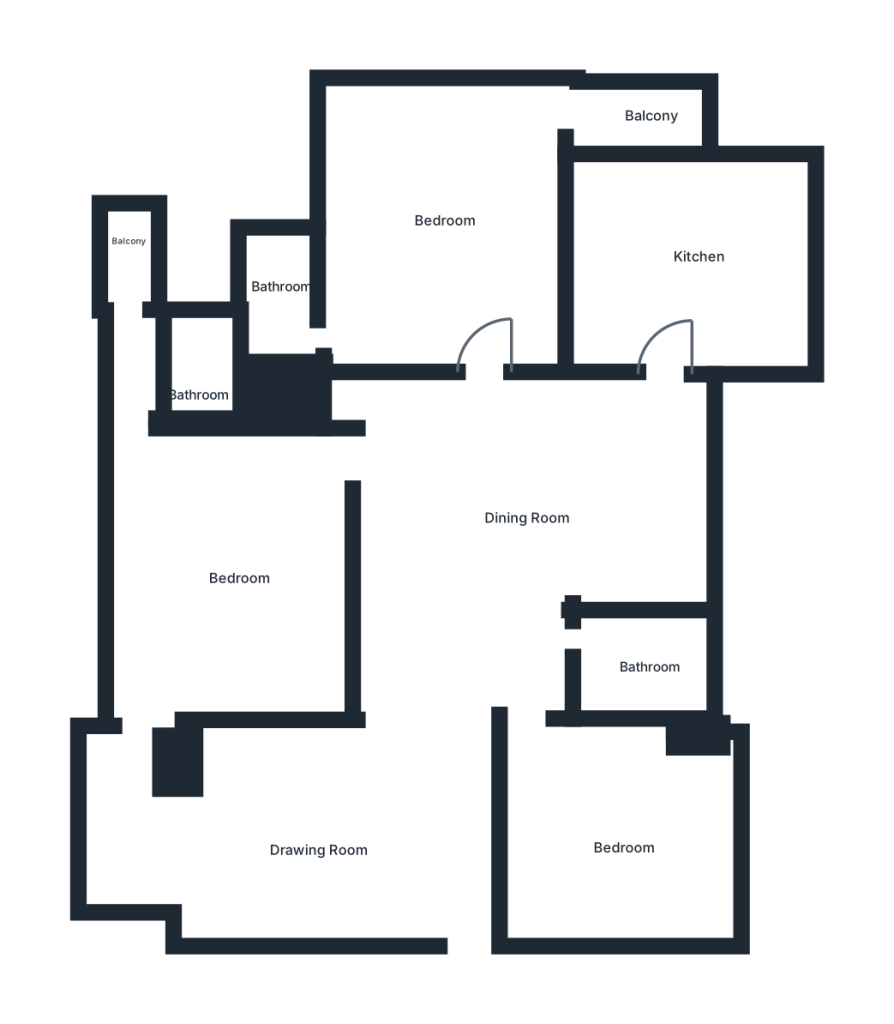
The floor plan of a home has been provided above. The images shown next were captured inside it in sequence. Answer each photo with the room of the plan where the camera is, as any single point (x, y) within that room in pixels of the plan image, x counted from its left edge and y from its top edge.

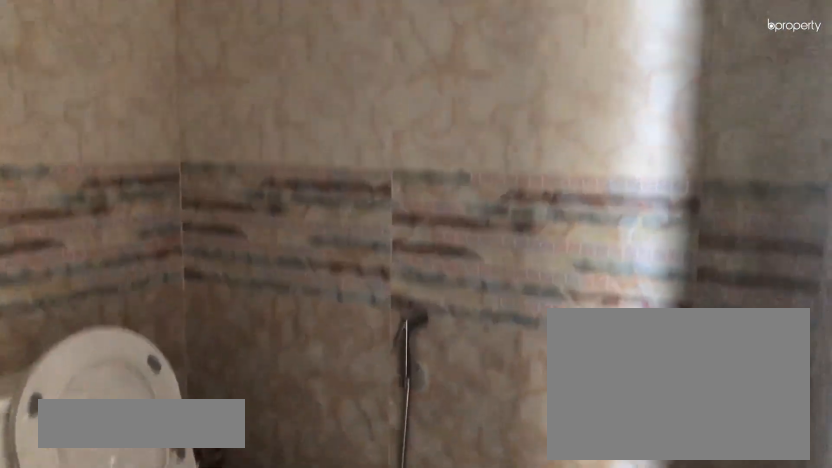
(636, 661)
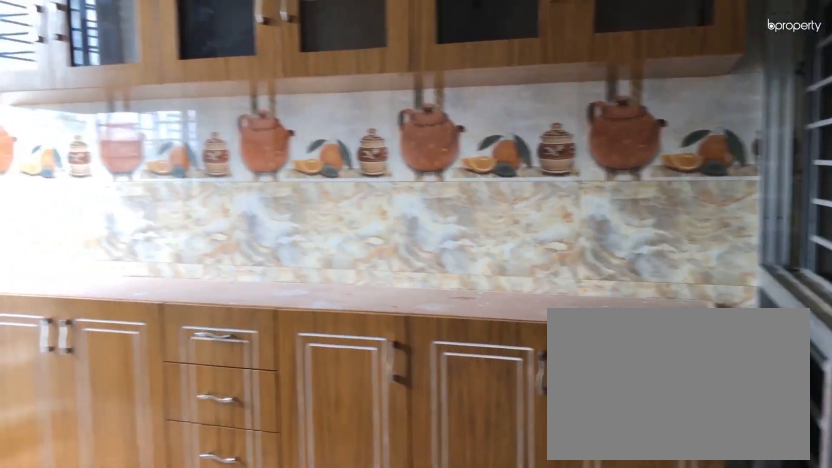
(689, 250)
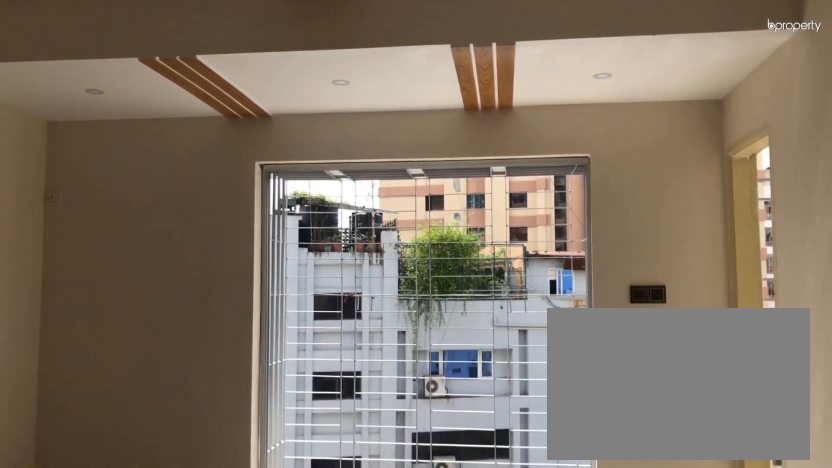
(445, 215)
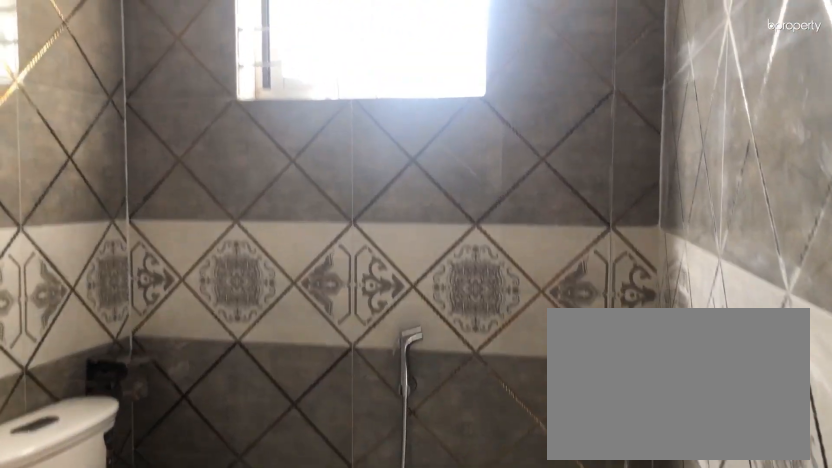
(279, 273)
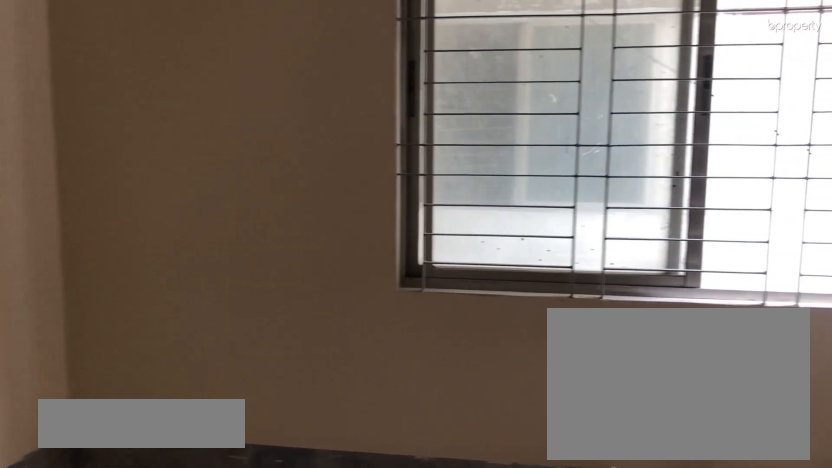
(220, 578)
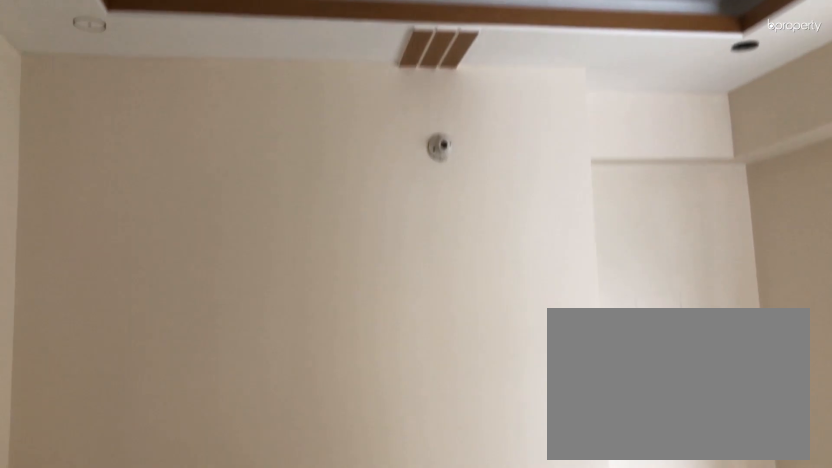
(220, 578)
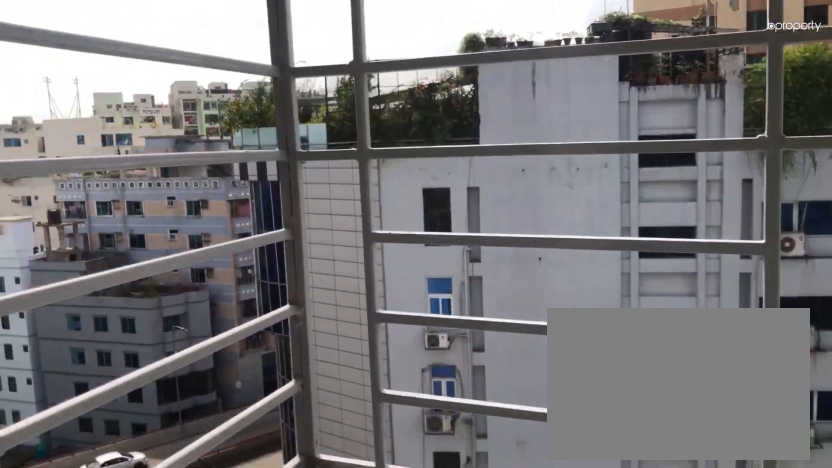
(131, 252)
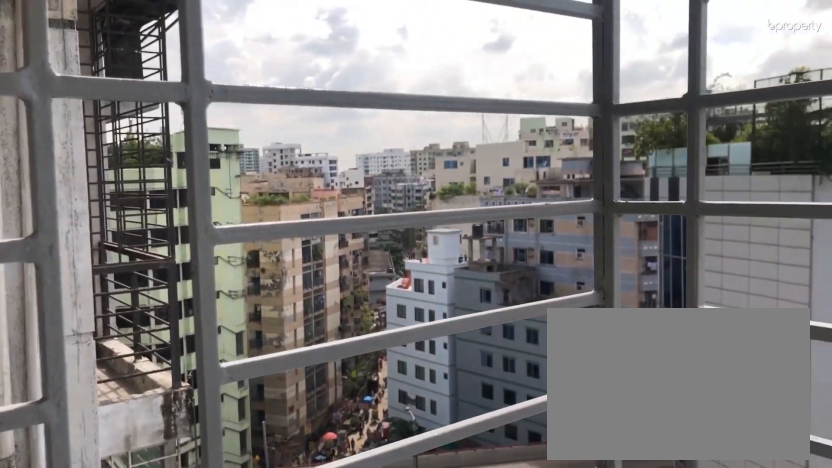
(131, 252)
